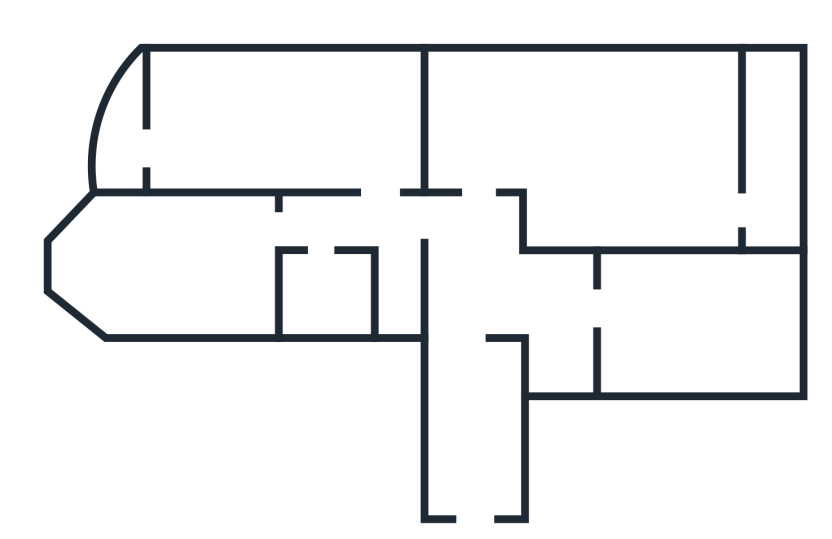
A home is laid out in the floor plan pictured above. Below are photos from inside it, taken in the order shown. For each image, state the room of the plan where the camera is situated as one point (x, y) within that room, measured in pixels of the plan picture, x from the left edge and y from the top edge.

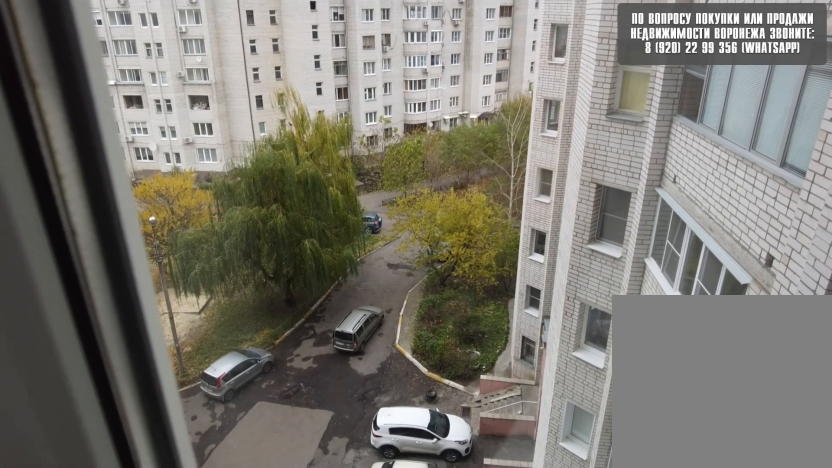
(666, 324)
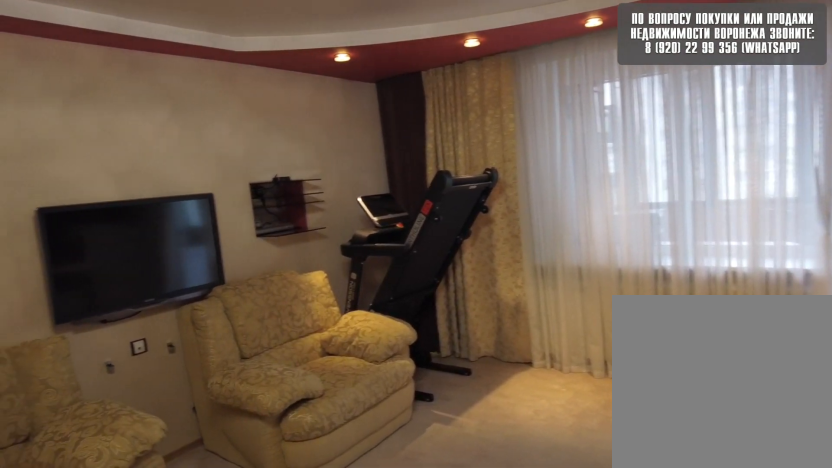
(541, 135)
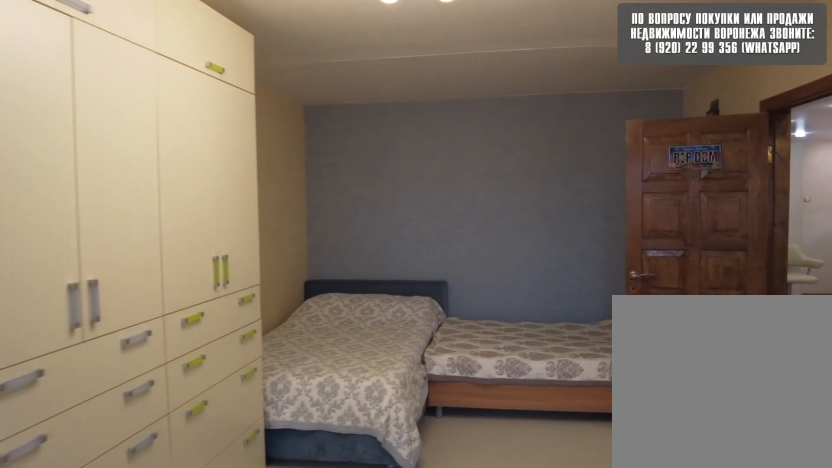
(342, 131)
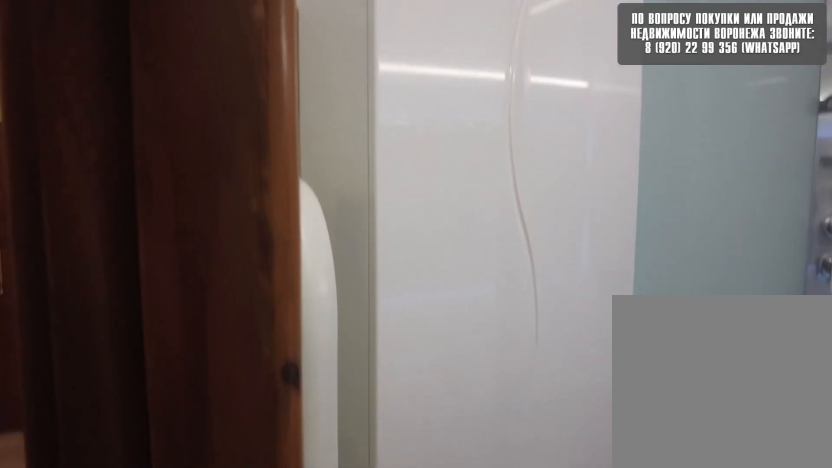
(320, 243)
